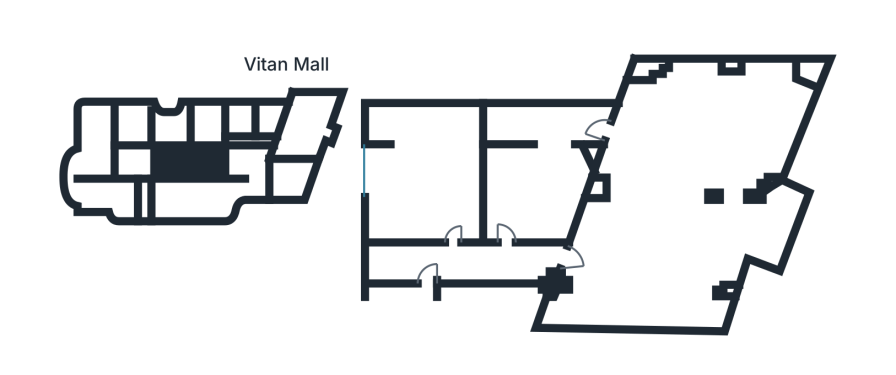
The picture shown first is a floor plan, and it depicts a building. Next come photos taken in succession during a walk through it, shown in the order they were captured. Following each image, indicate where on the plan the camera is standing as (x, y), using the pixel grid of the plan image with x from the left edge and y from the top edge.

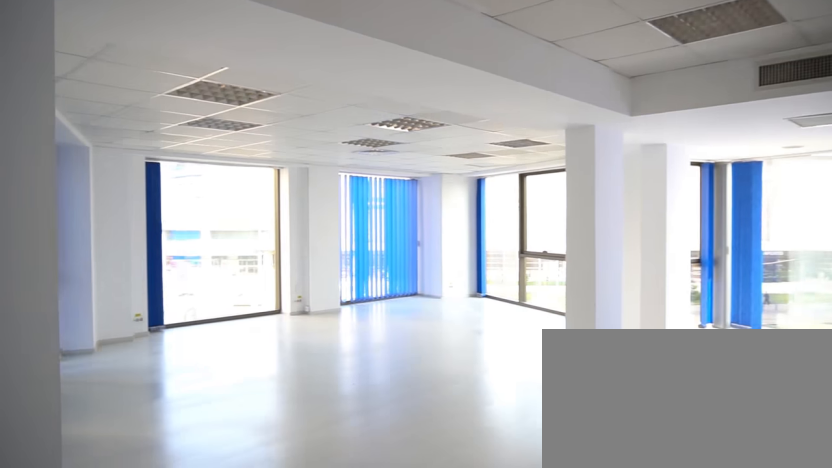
(584, 276)
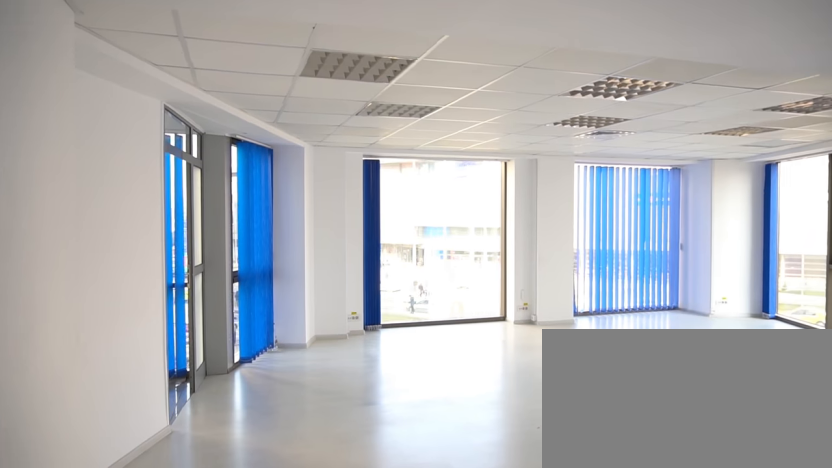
(597, 250)
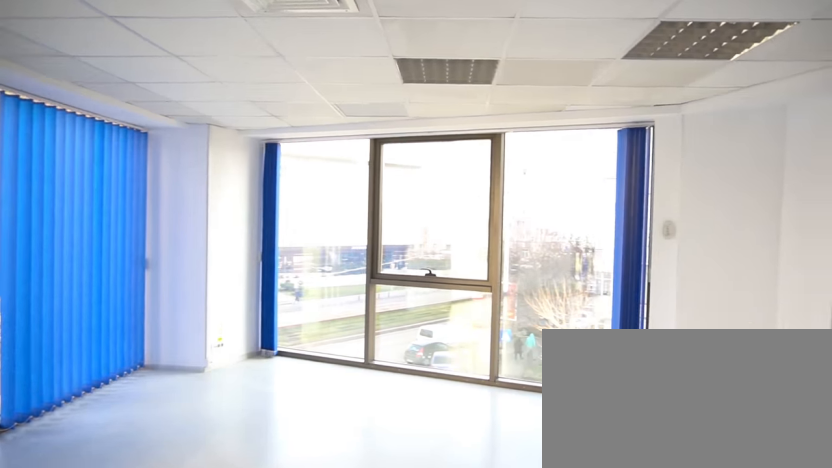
(693, 131)
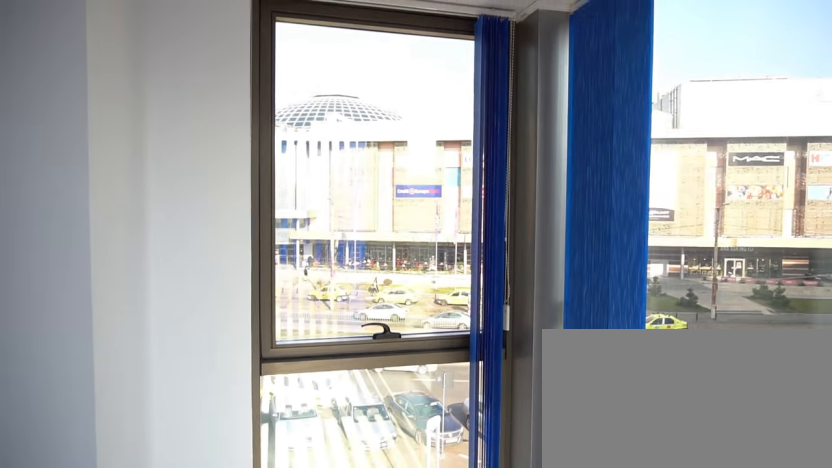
(769, 261)
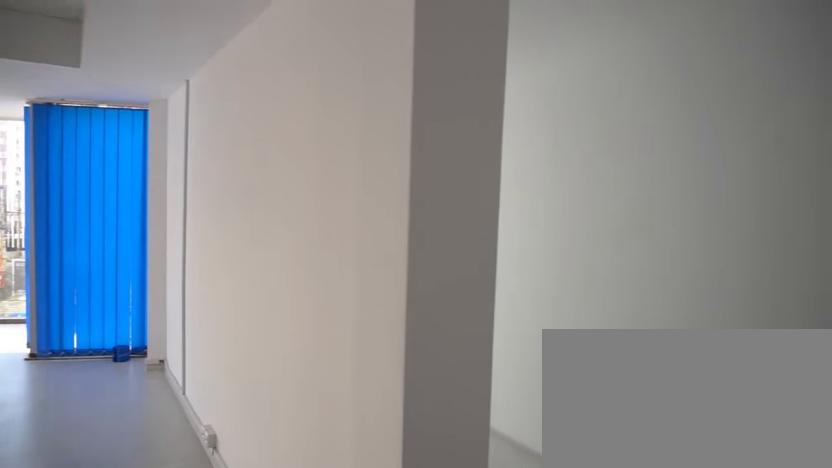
(575, 301)
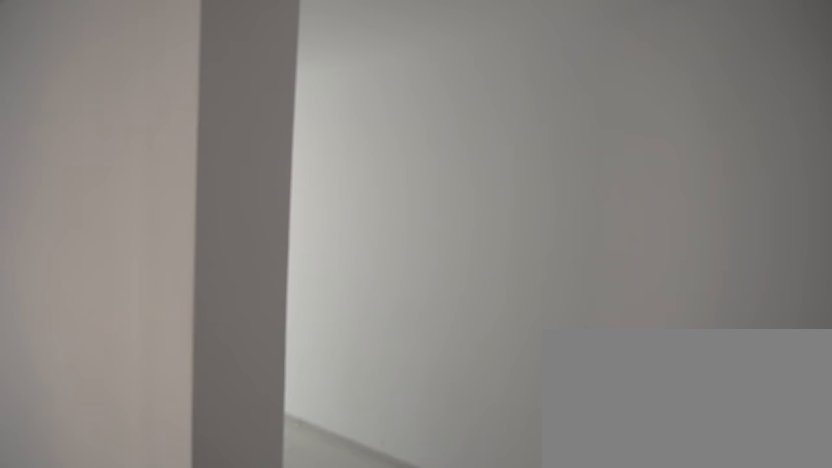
(571, 305)
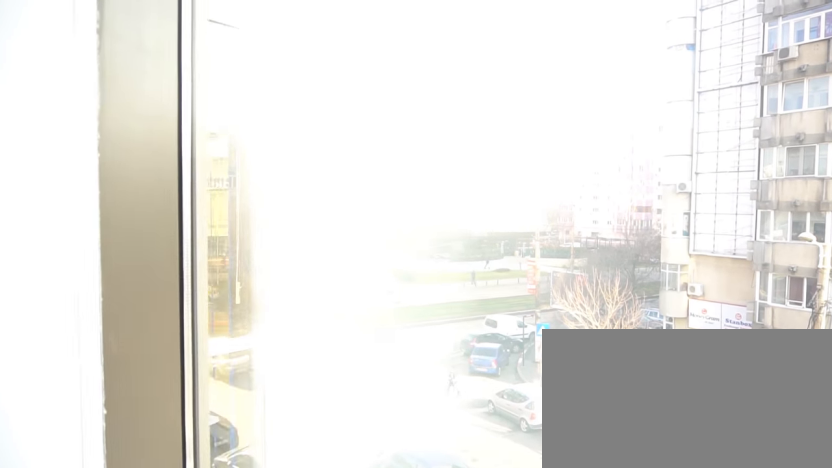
(720, 309)
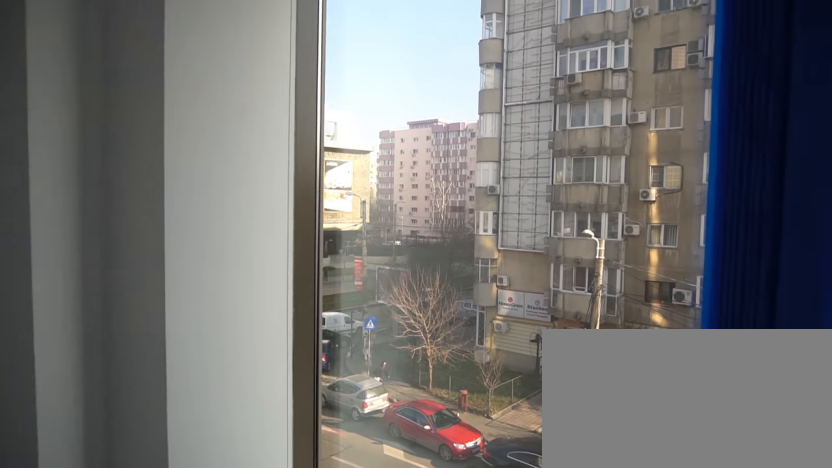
(662, 314)
